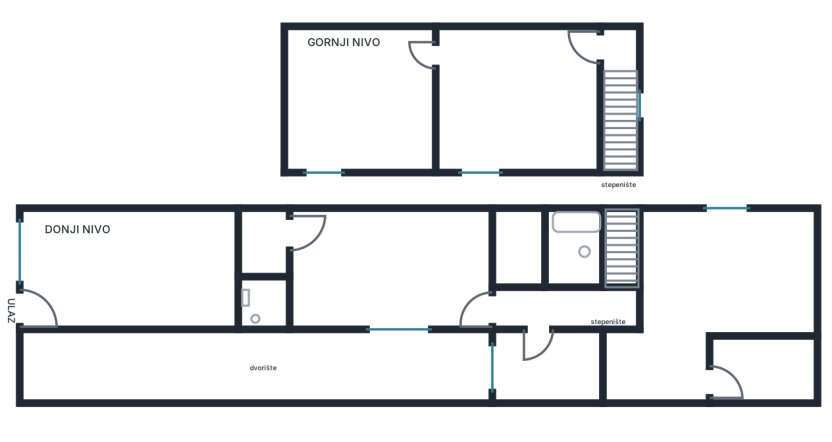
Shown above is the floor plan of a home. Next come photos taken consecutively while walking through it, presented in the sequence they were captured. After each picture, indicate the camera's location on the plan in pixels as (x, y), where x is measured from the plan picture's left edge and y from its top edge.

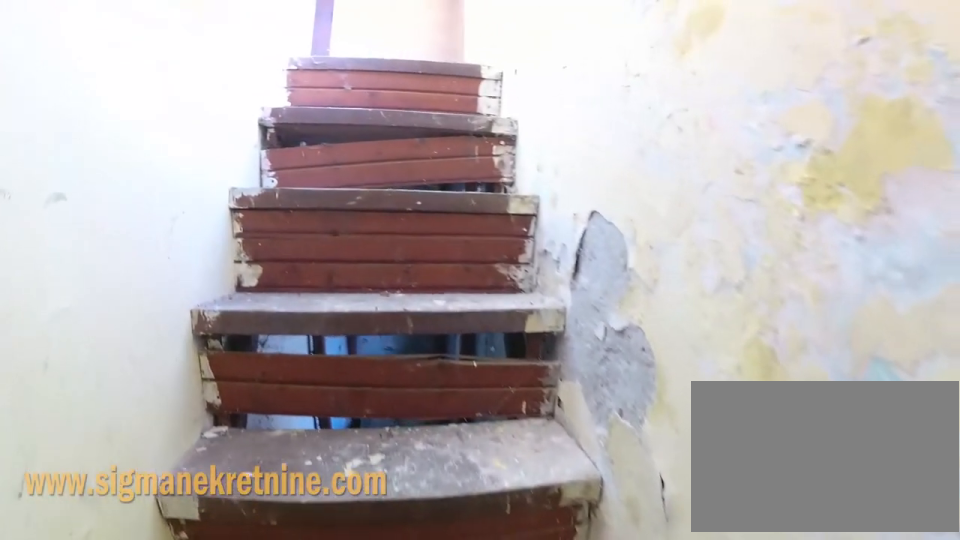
(616, 329)
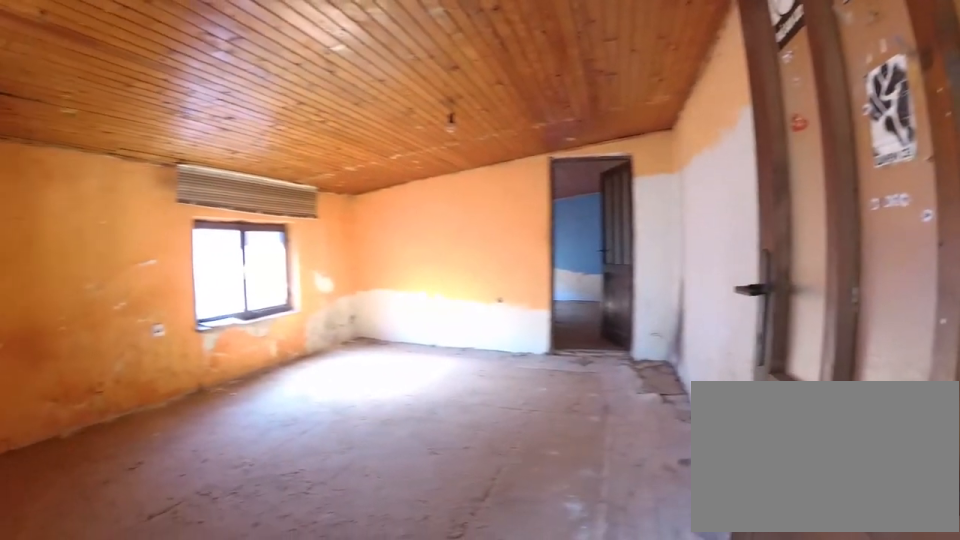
(617, 49)
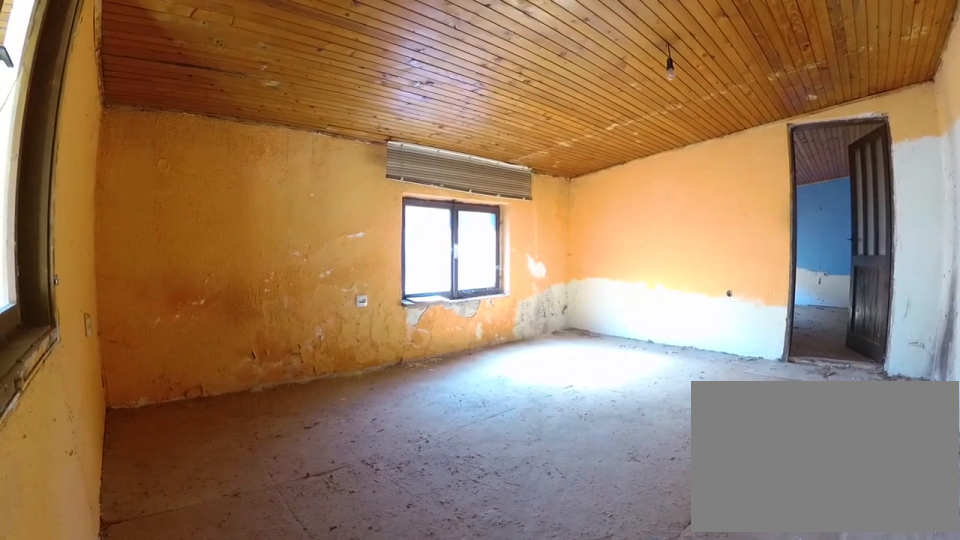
(591, 45)
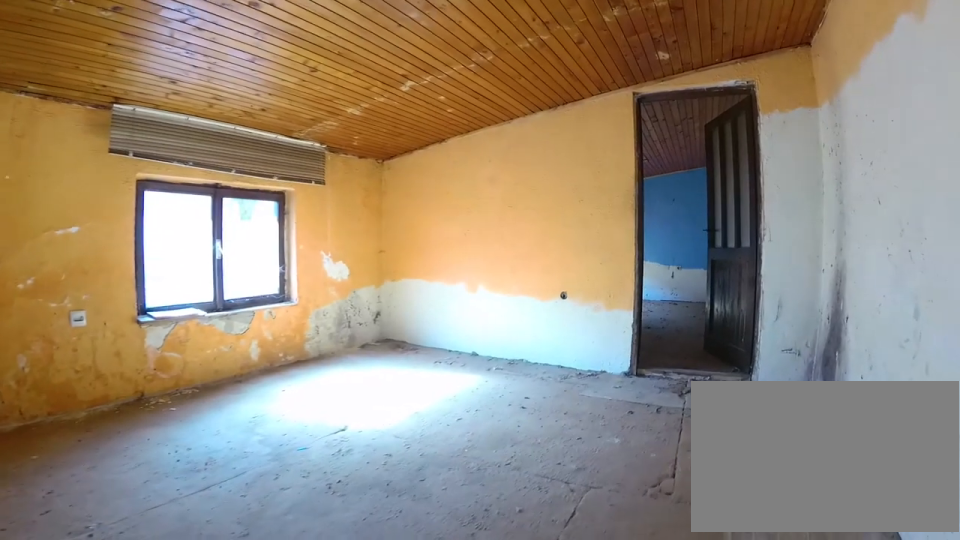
(577, 60)
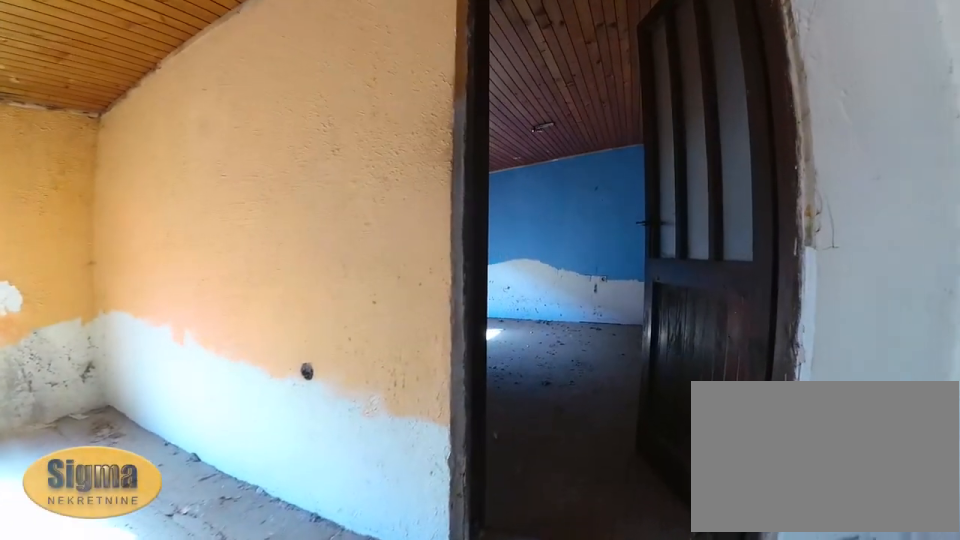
(497, 61)
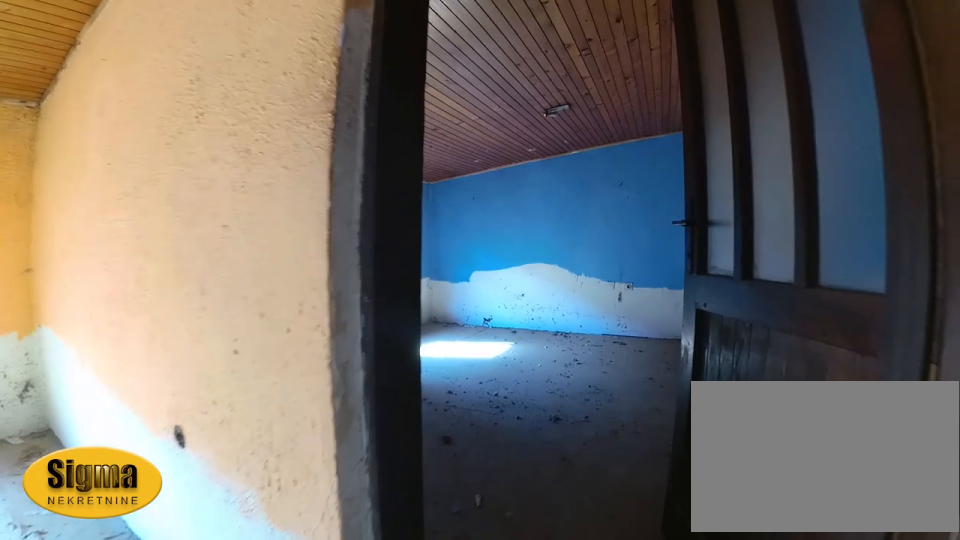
(473, 61)
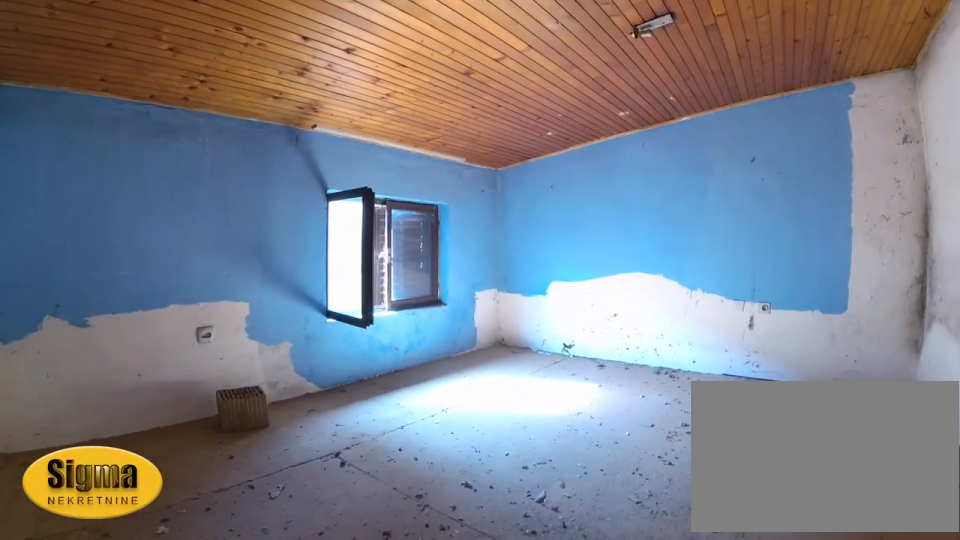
(448, 50)
